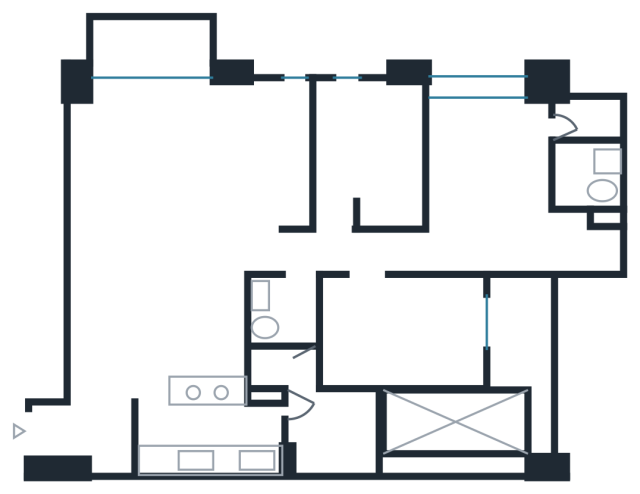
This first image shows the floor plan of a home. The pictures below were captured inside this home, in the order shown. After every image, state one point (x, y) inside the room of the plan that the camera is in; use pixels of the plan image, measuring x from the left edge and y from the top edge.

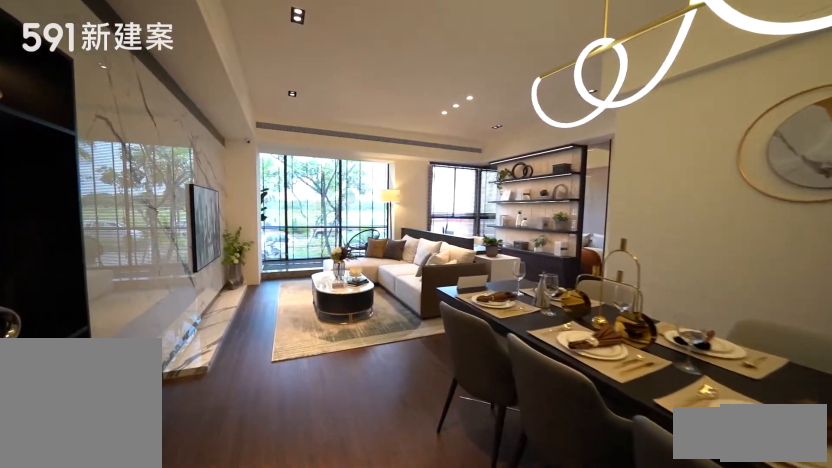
(157, 333)
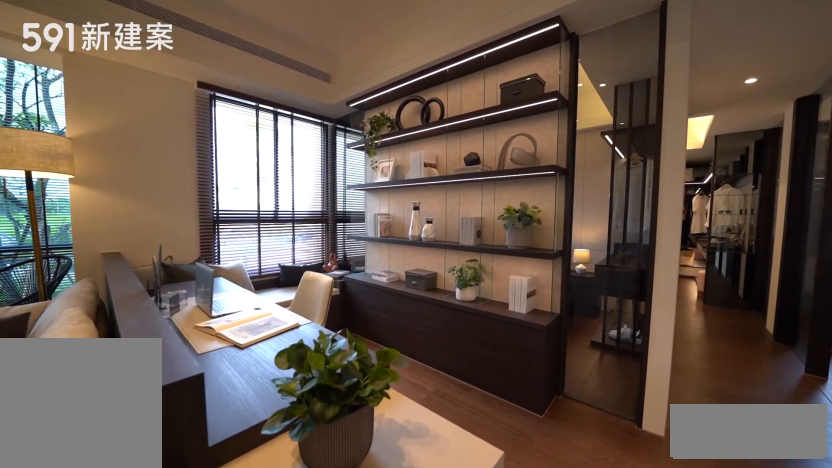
(267, 152)
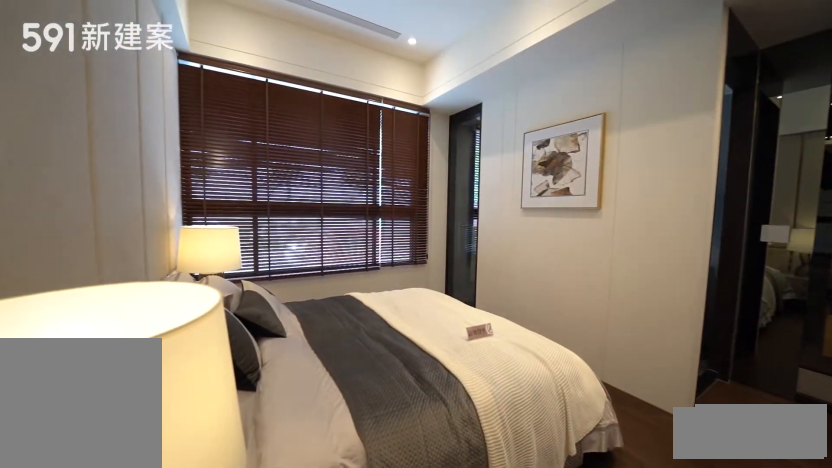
(506, 196)
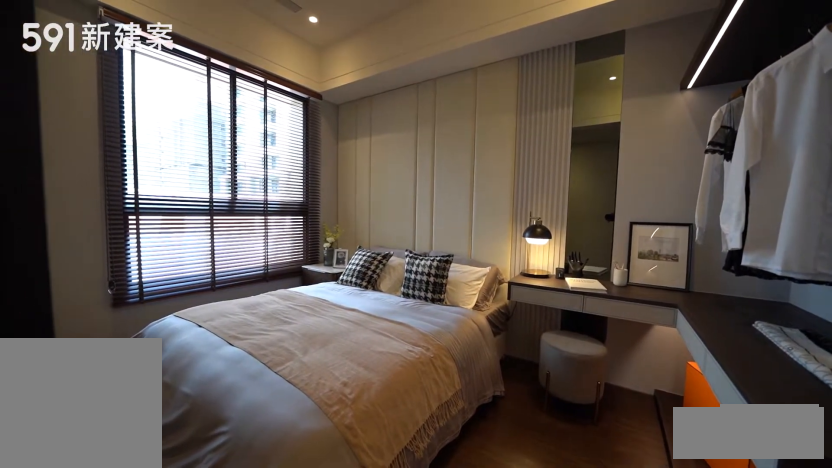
(401, 331)
